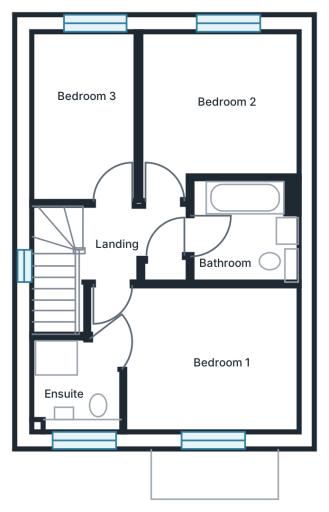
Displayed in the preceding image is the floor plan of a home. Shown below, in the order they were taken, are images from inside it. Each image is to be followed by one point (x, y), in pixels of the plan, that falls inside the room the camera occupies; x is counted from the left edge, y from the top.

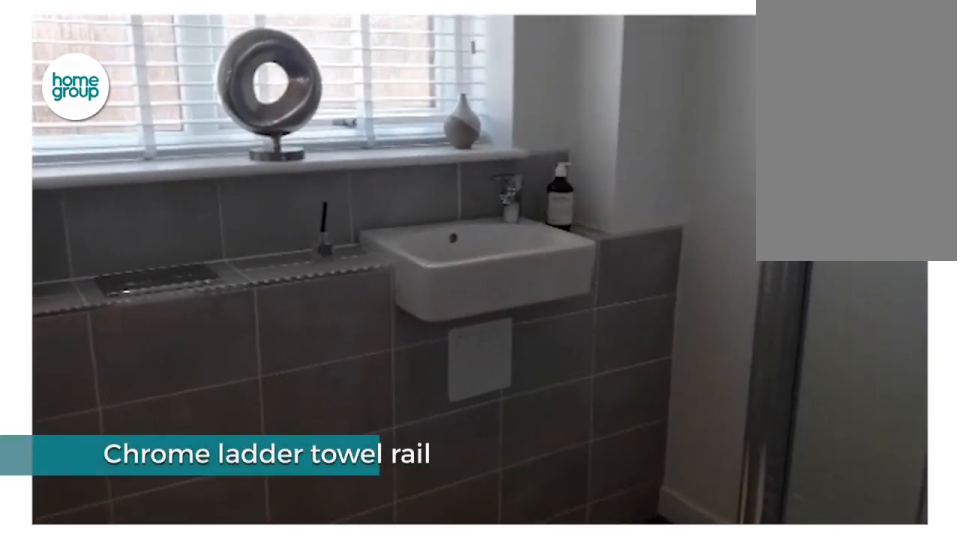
(76, 386)
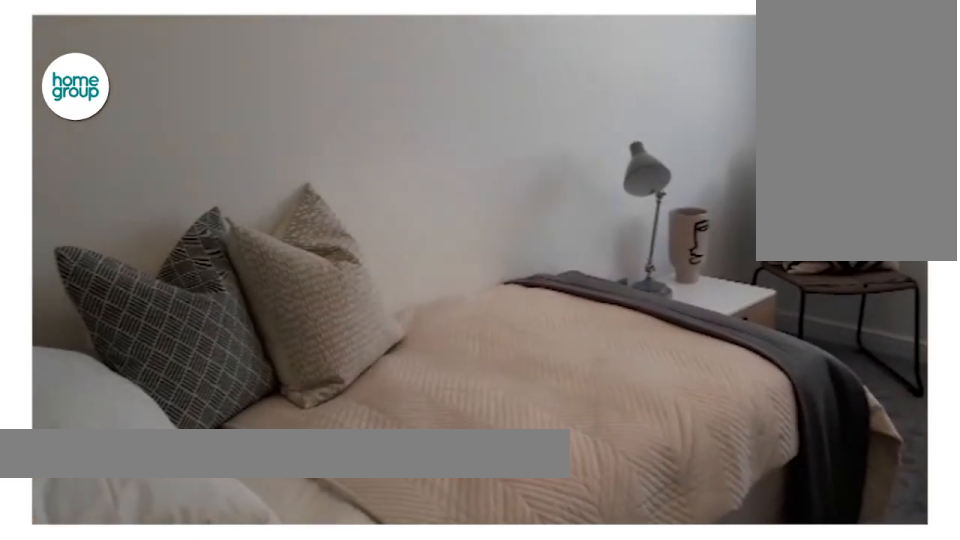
(85, 117)
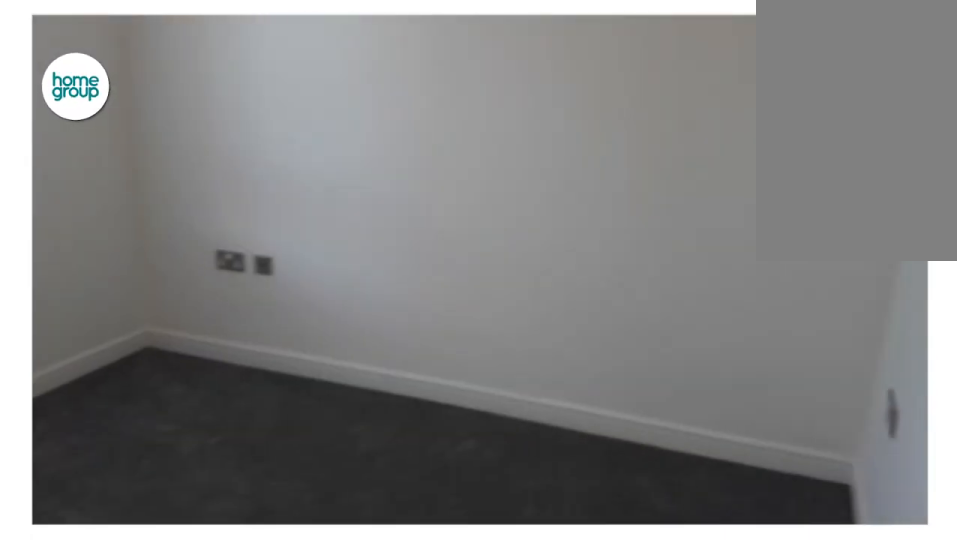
(217, 110)
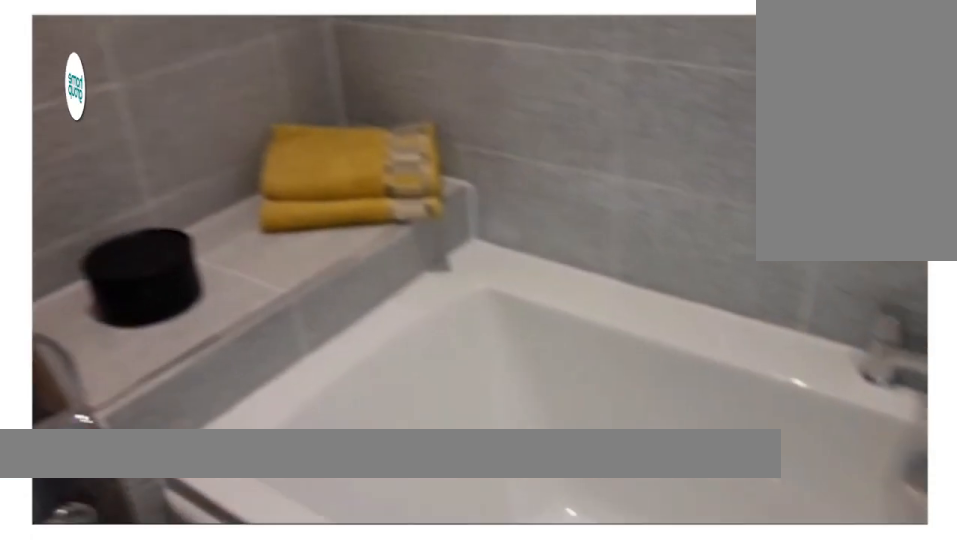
(242, 233)
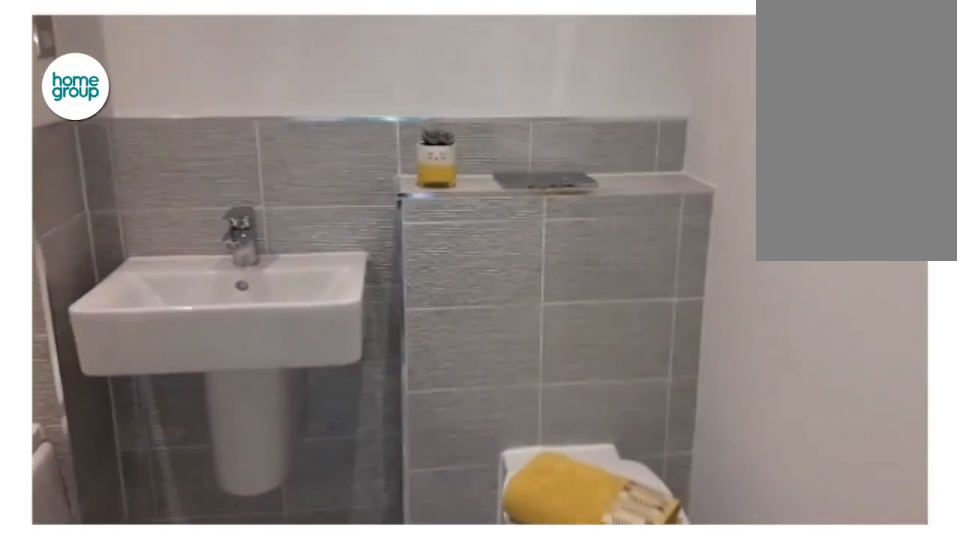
(242, 233)
